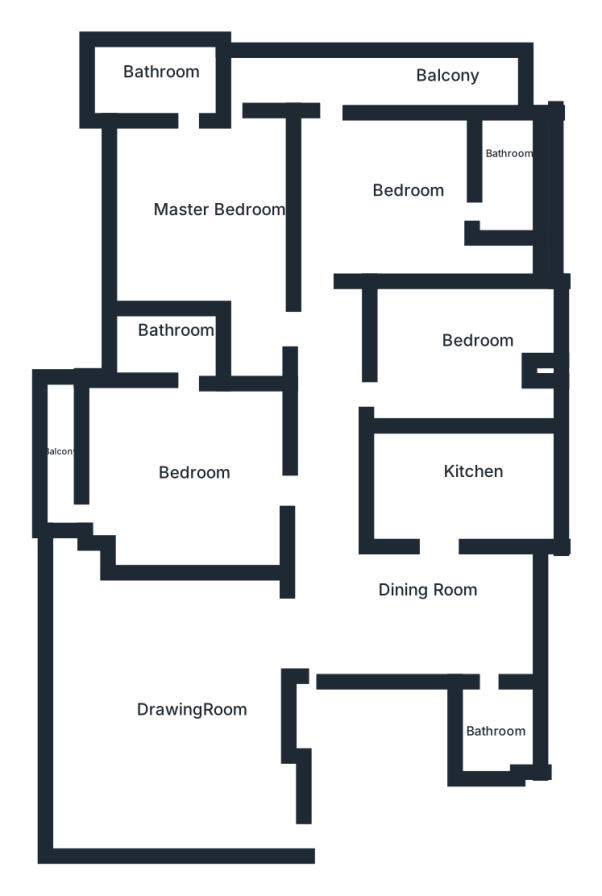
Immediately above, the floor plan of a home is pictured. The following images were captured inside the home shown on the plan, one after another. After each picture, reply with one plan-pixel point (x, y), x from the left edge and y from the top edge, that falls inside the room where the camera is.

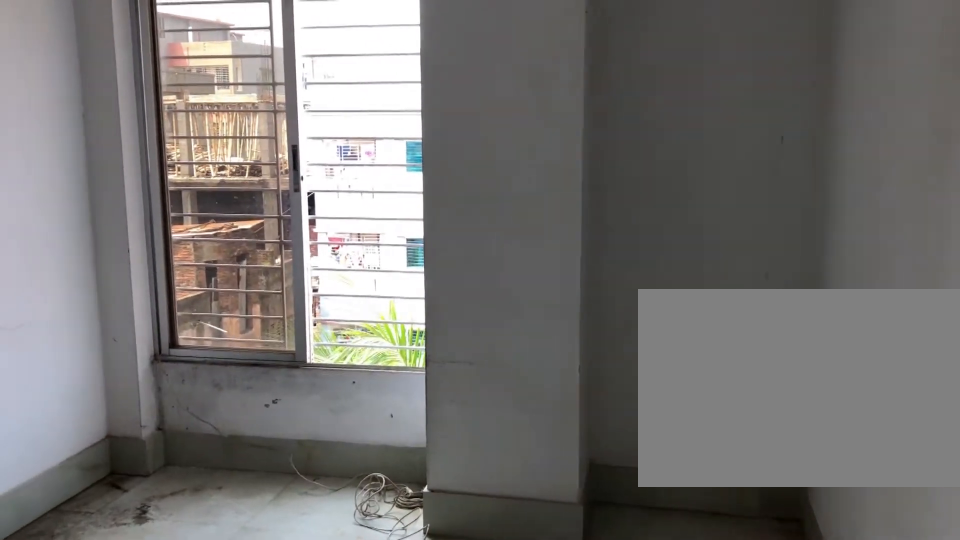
(487, 369)
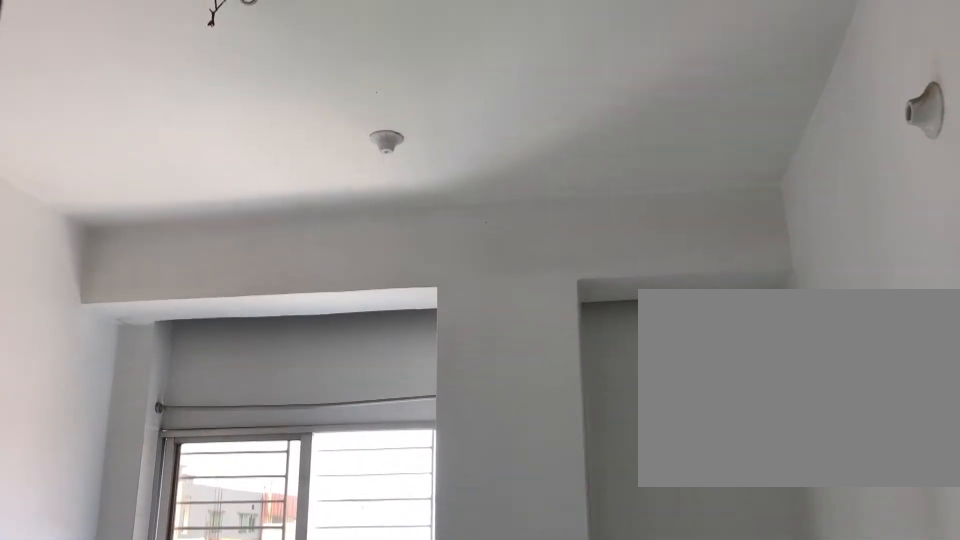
(487, 368)
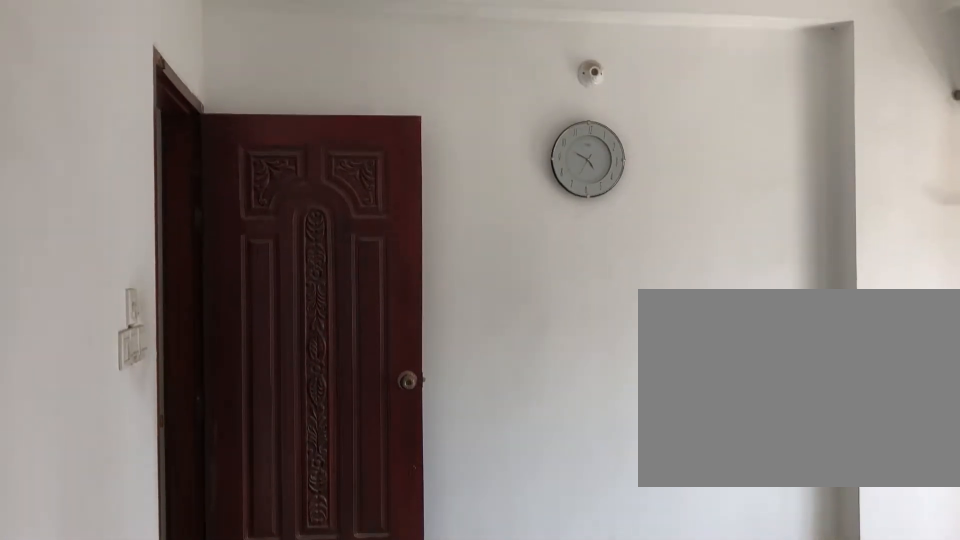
(393, 197)
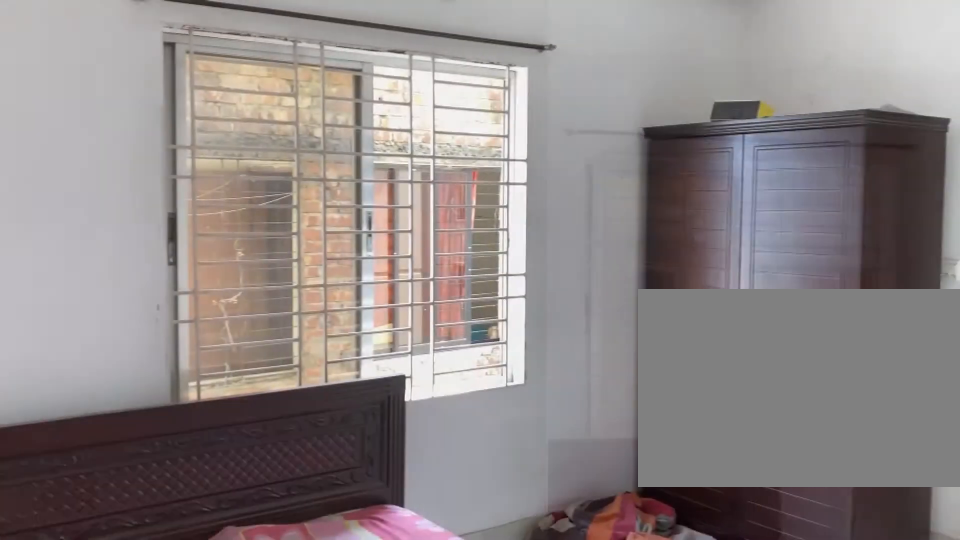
(195, 245)
